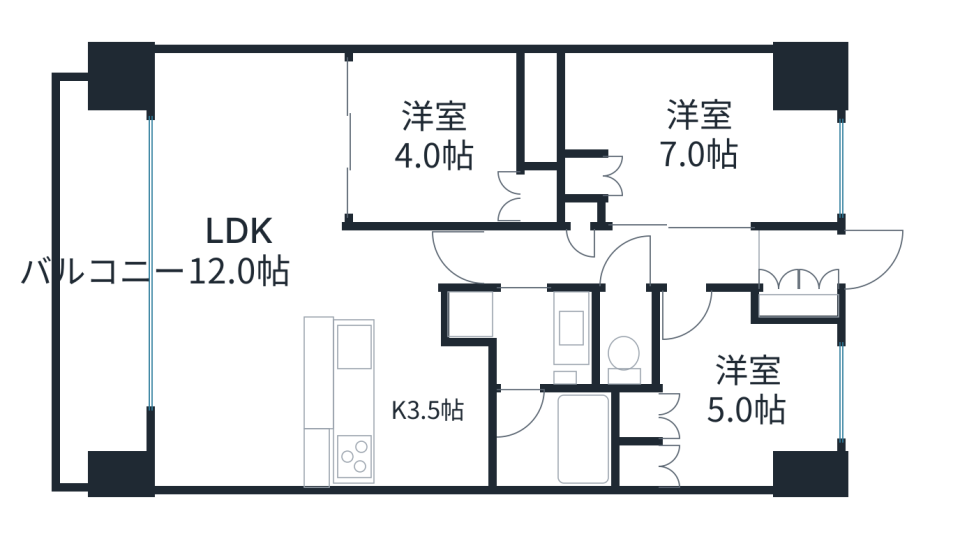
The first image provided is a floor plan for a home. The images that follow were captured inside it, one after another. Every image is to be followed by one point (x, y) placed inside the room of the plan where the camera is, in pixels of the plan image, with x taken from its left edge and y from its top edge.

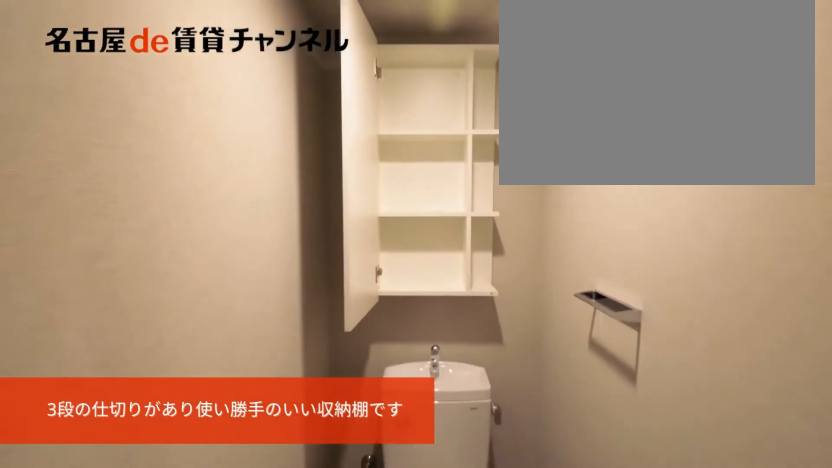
(627, 341)
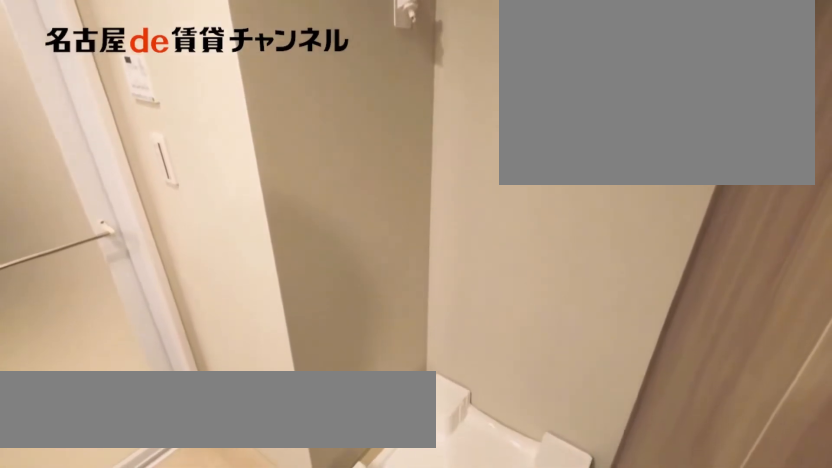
(527, 334)
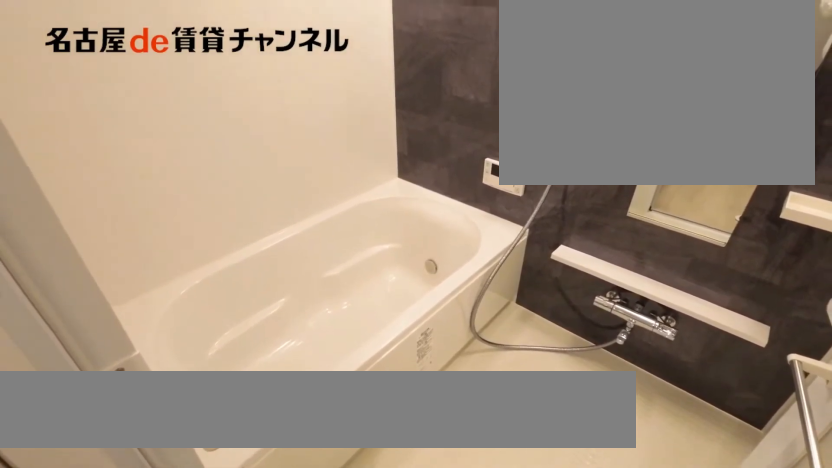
(548, 438)
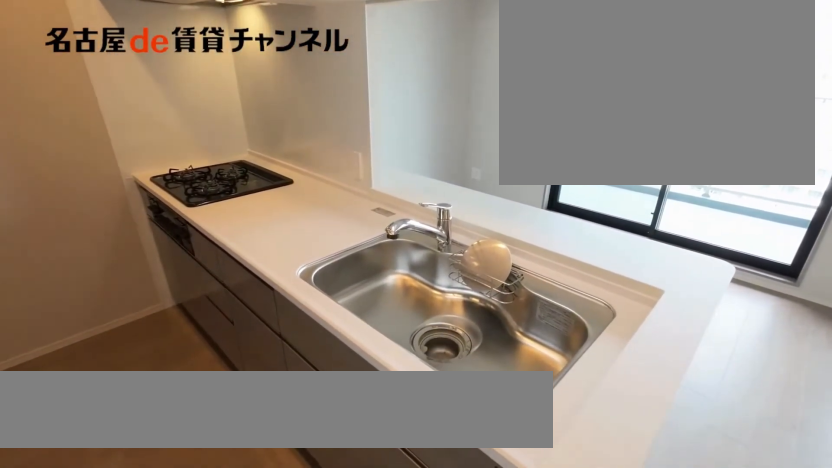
(367, 402)
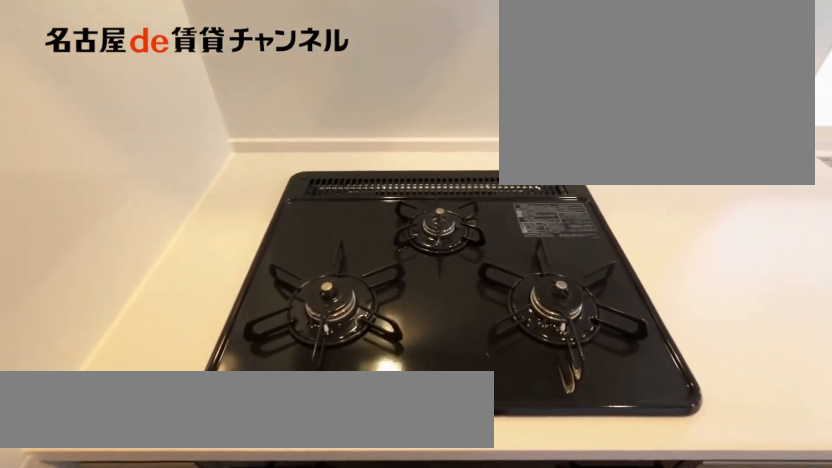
(367, 402)
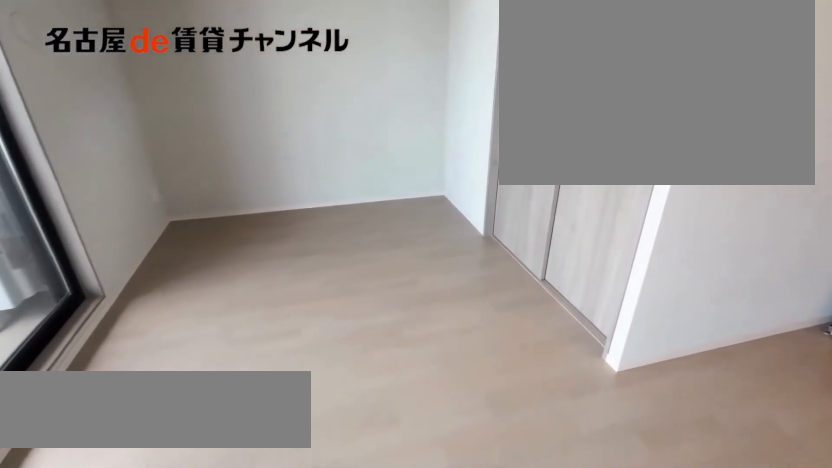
(240, 256)
